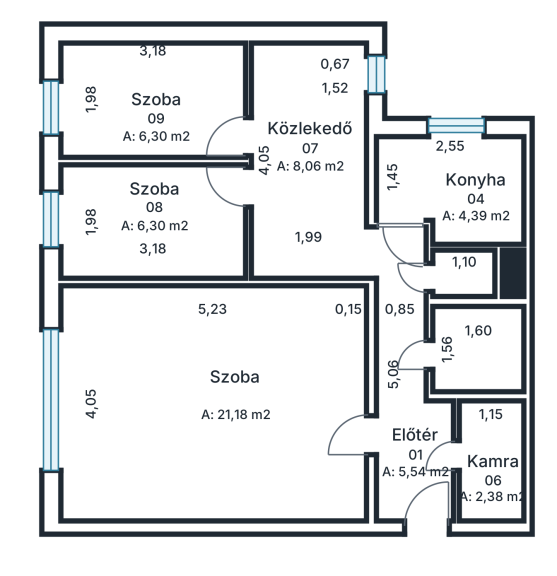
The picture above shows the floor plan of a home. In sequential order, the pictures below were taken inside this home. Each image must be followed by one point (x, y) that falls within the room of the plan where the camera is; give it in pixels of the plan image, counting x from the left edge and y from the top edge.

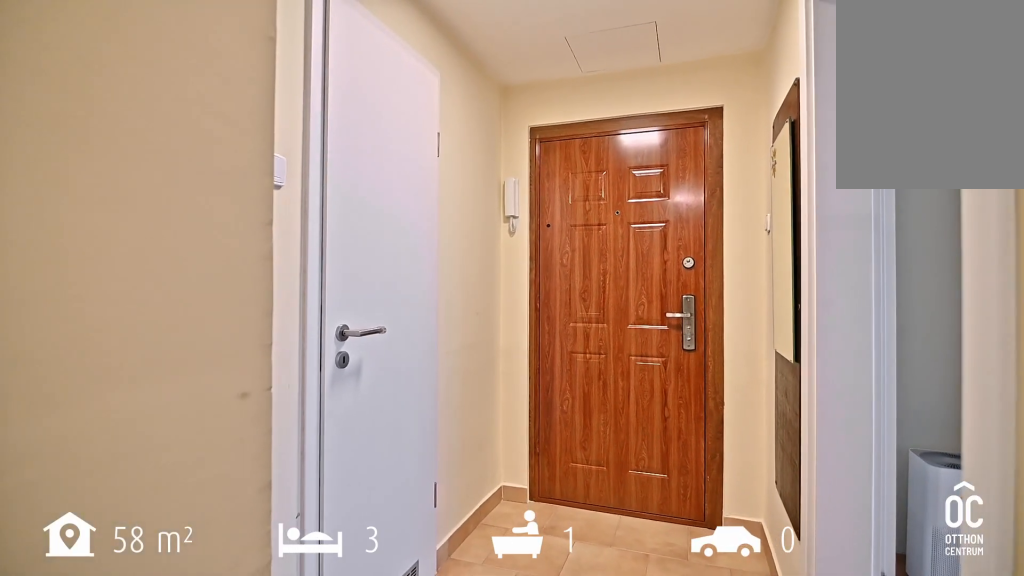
(417, 474)
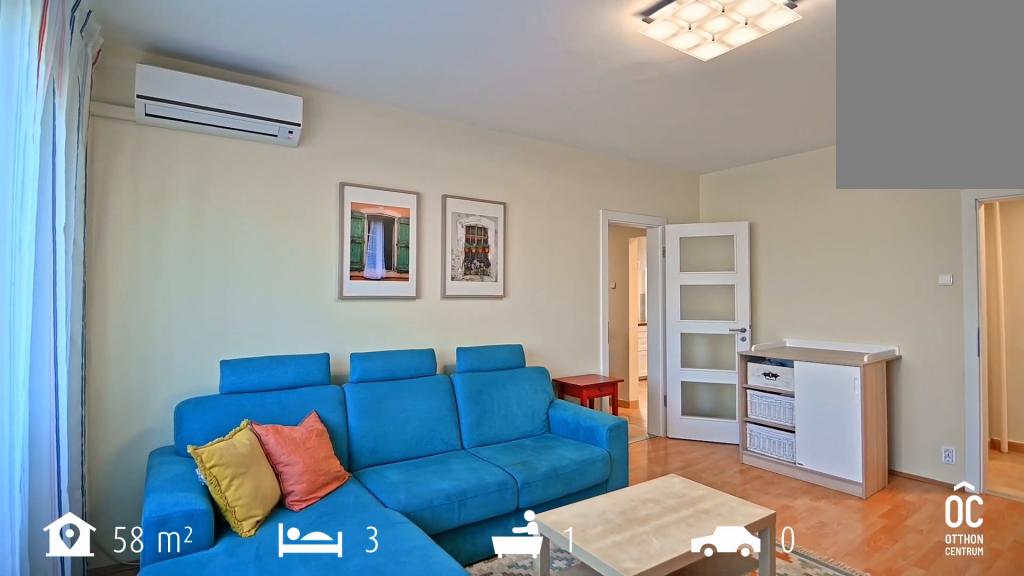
(219, 388)
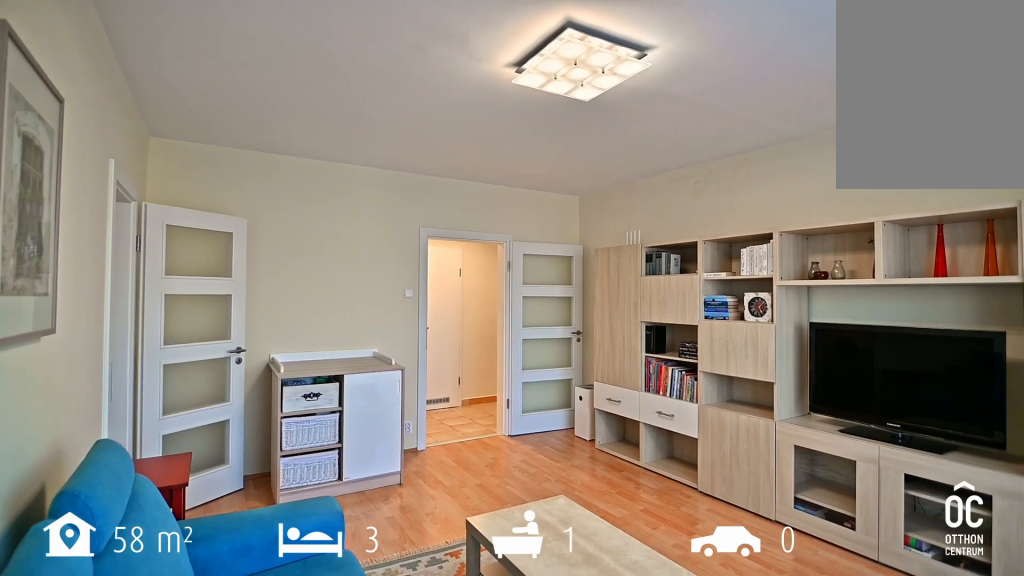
(219, 388)
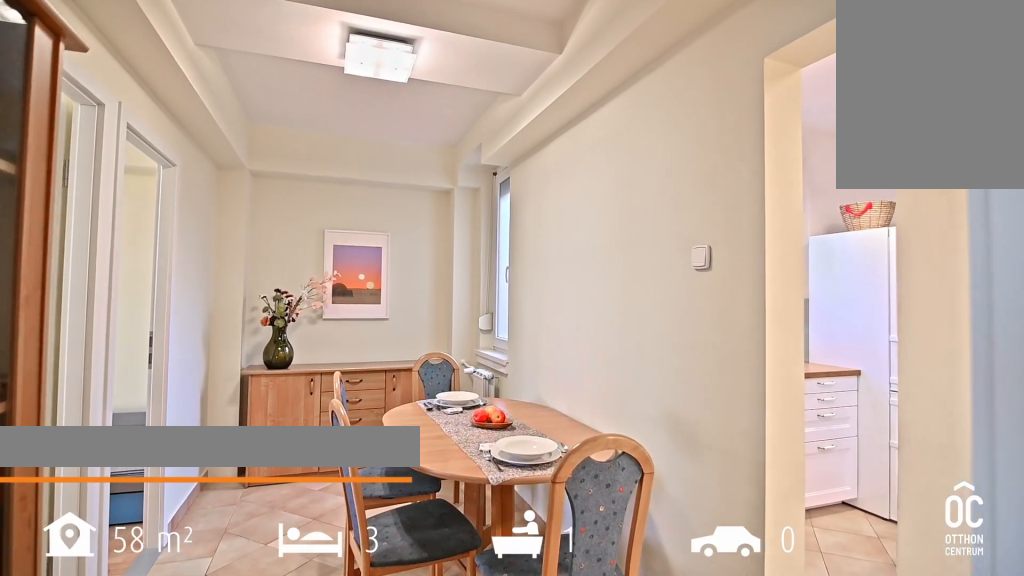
(315, 171)
